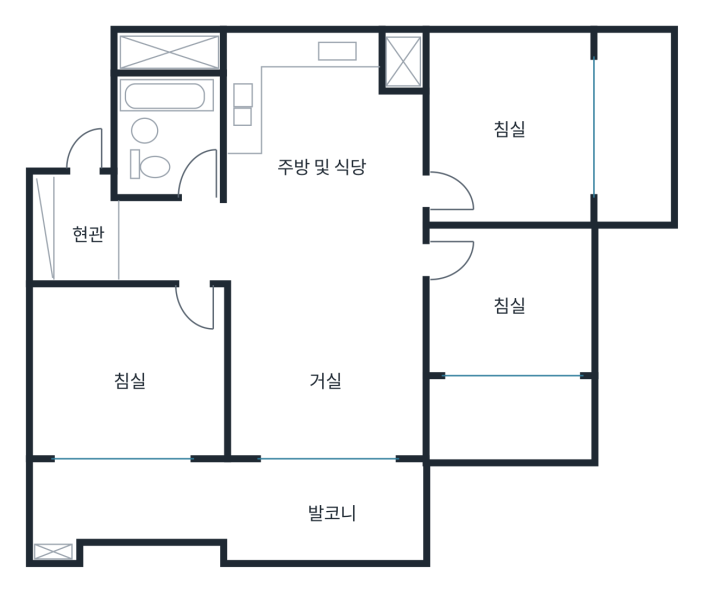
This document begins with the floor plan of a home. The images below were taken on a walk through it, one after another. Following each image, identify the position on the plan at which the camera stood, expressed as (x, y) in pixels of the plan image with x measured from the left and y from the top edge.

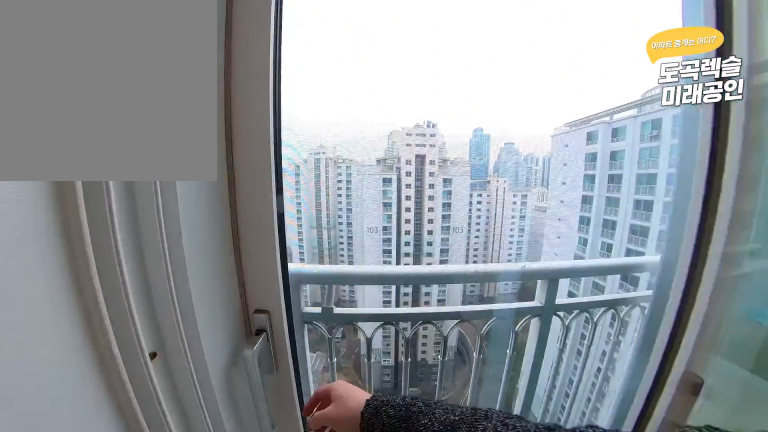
(380, 540)
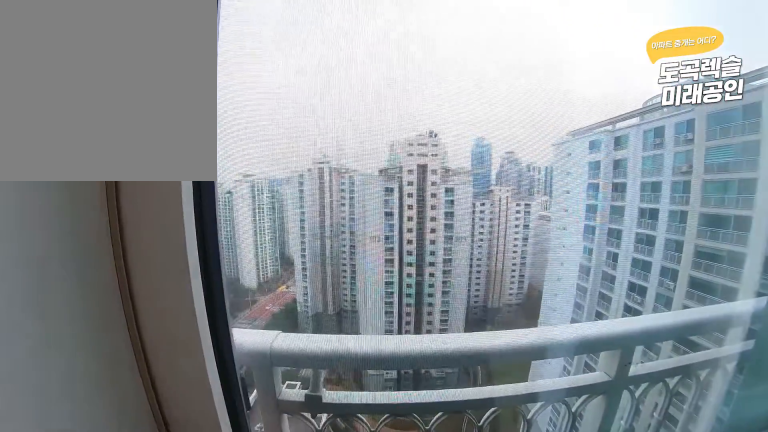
(380, 559)
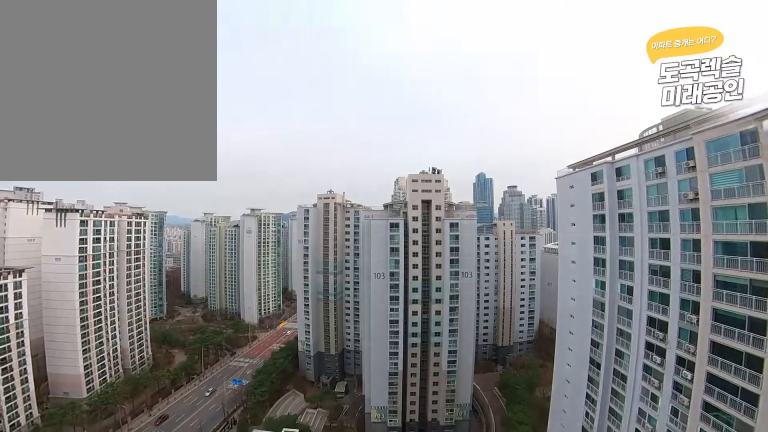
(380, 559)
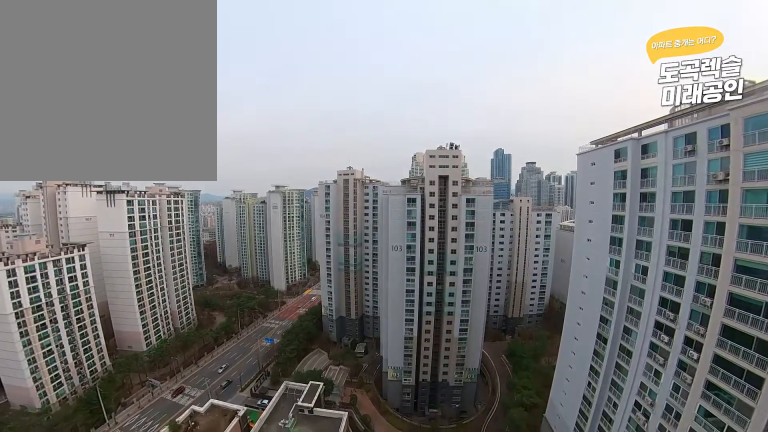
(380, 559)
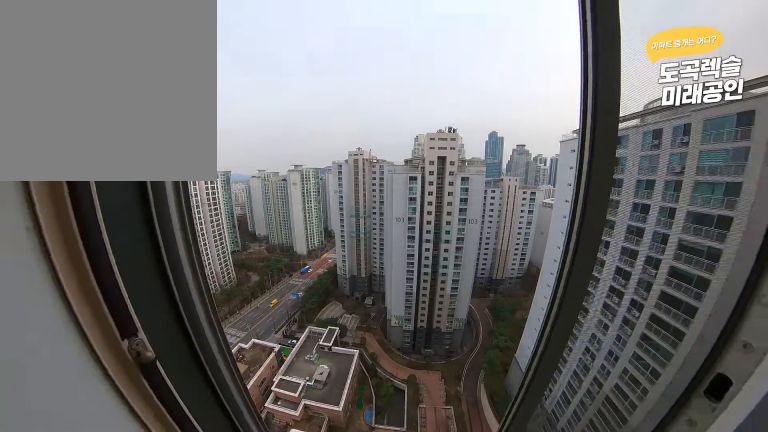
(380, 549)
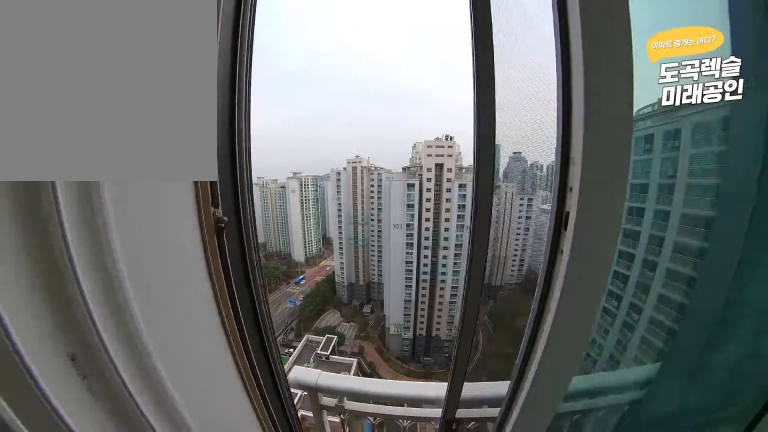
(376, 525)
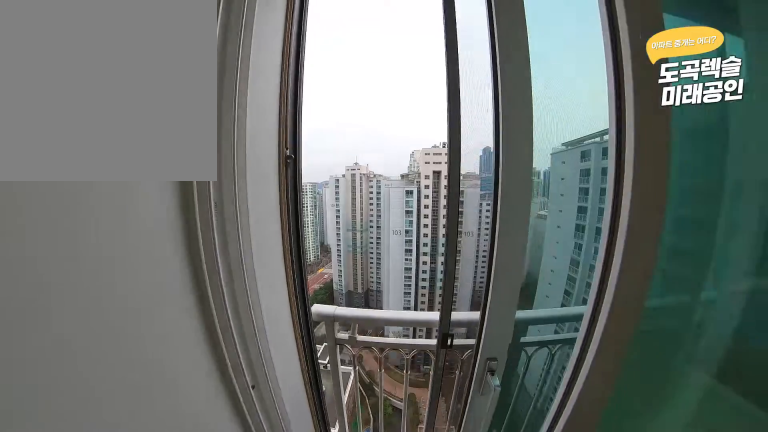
(377, 502)
